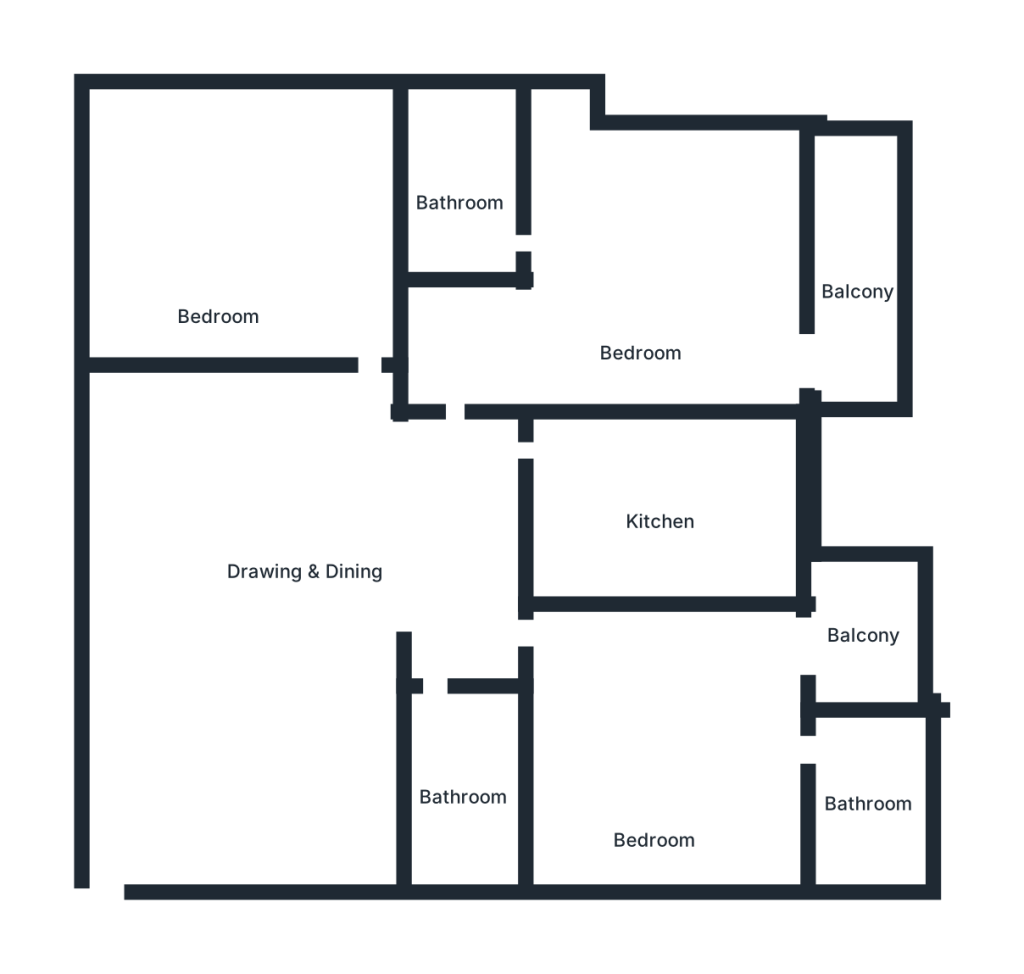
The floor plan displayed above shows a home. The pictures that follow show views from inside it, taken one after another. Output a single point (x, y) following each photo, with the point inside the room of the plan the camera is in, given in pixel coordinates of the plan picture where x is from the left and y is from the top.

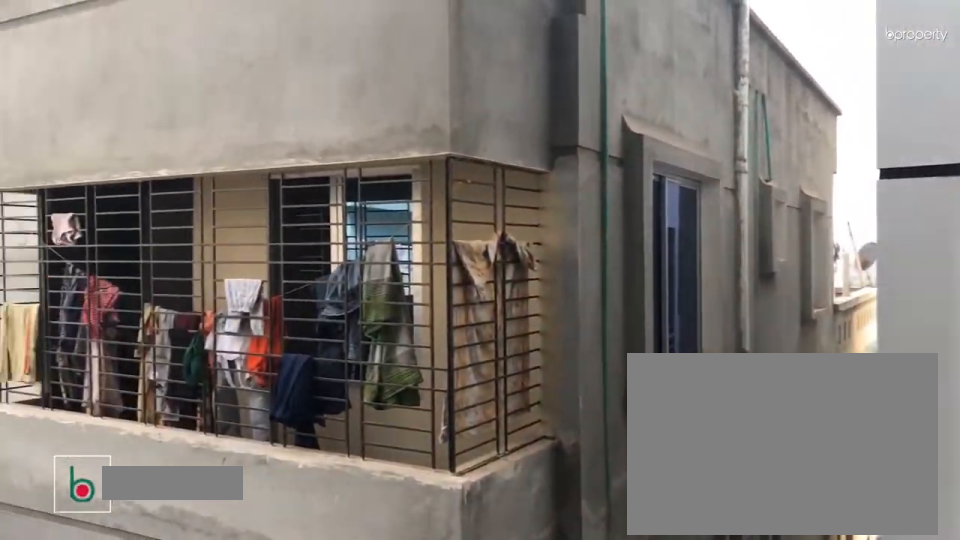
(851, 288)
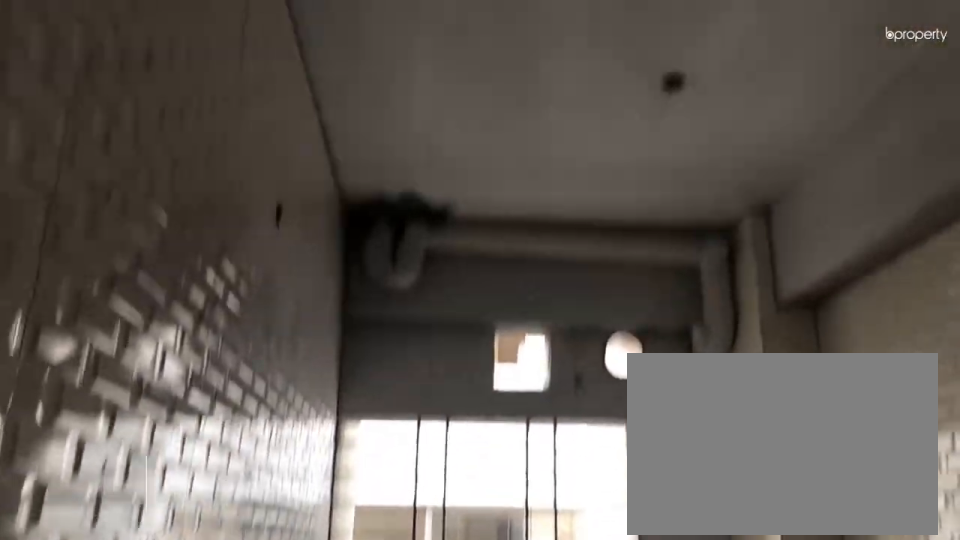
(664, 494)
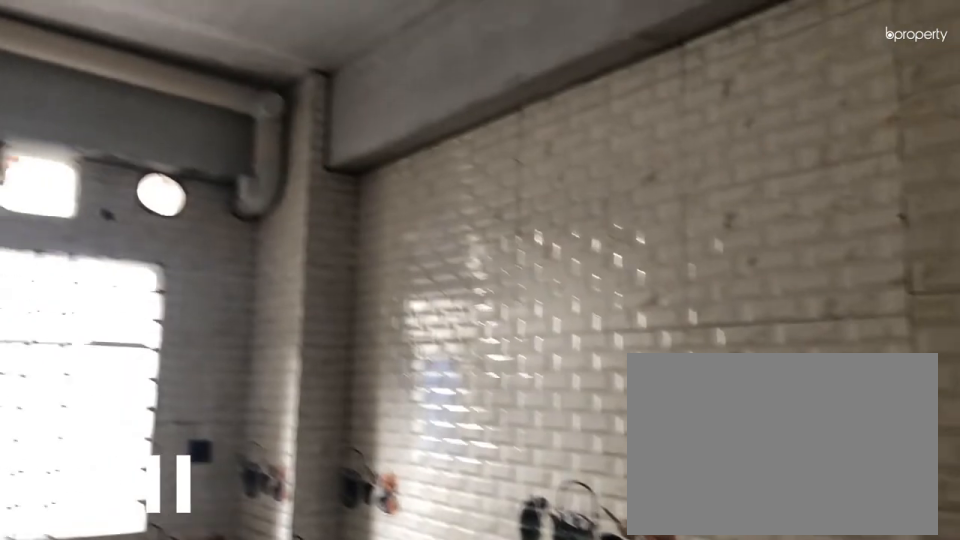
(664, 494)
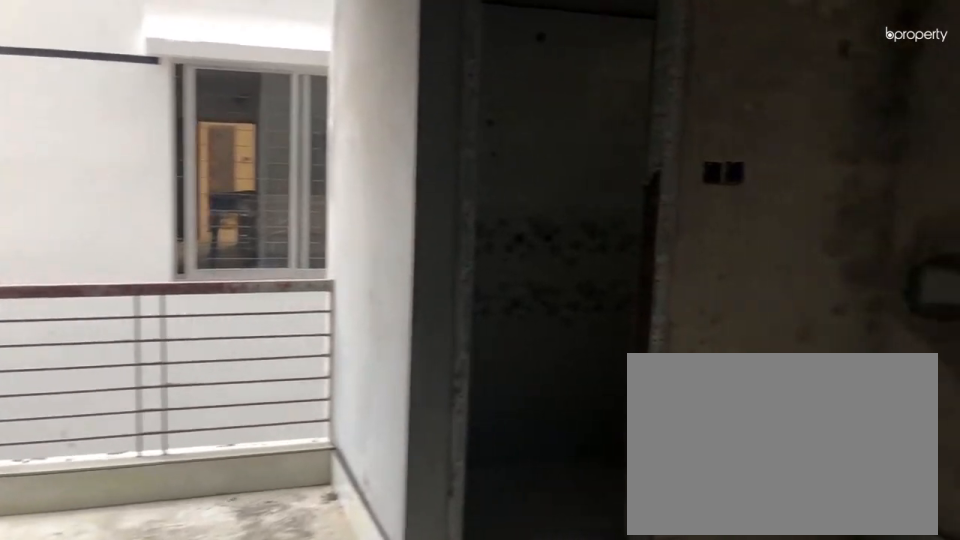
(663, 766)
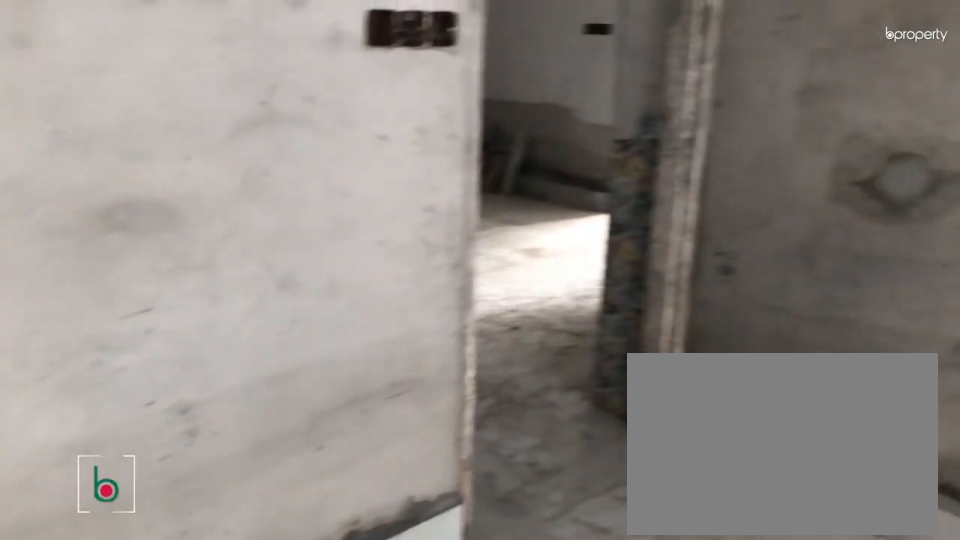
(663, 766)
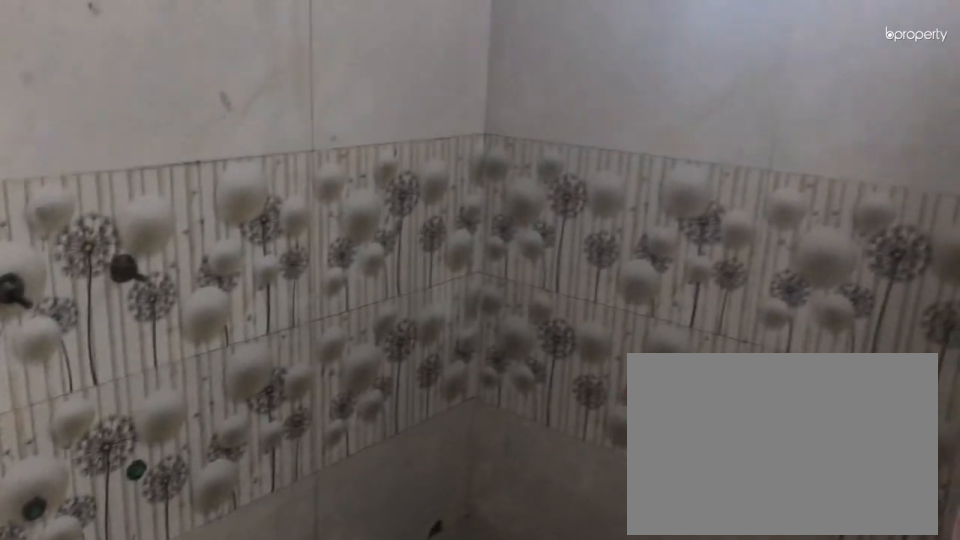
(864, 804)
